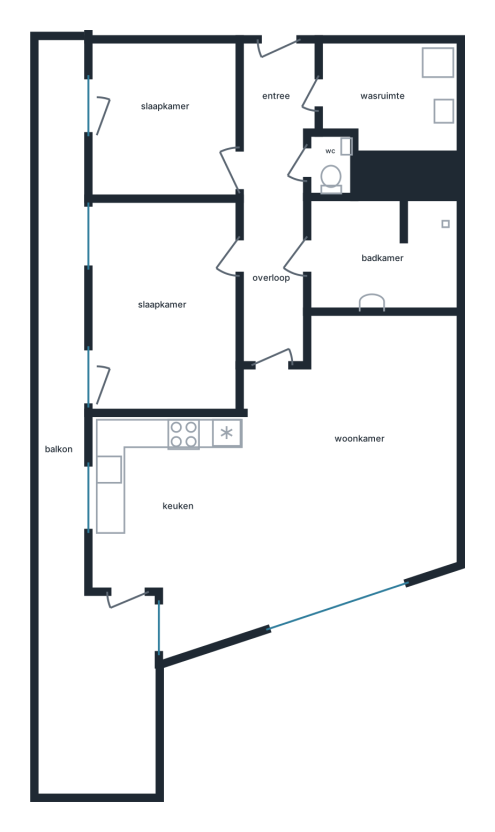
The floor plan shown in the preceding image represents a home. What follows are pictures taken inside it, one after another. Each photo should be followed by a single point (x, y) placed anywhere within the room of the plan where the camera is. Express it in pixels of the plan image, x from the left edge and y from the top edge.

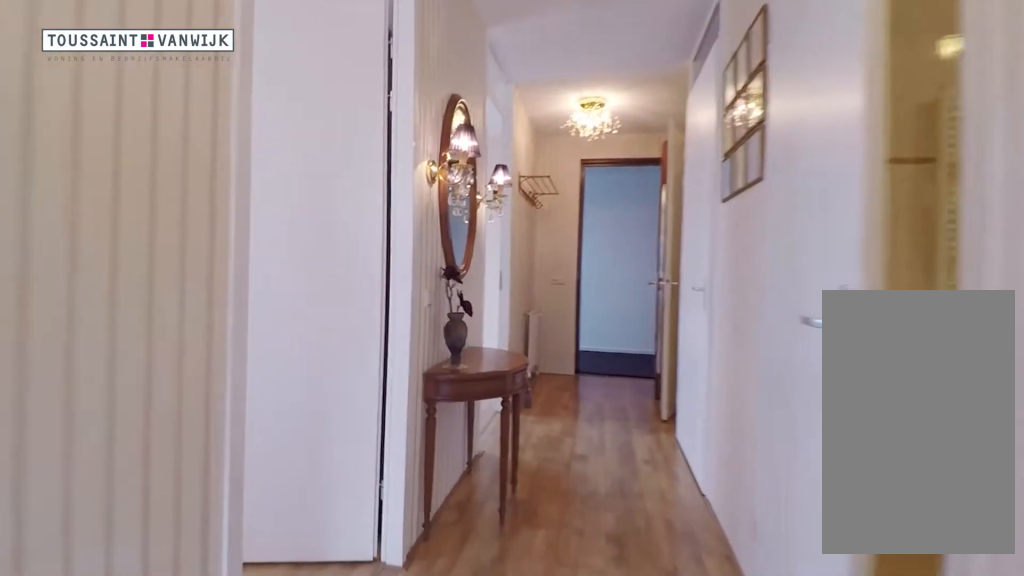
(275, 198)
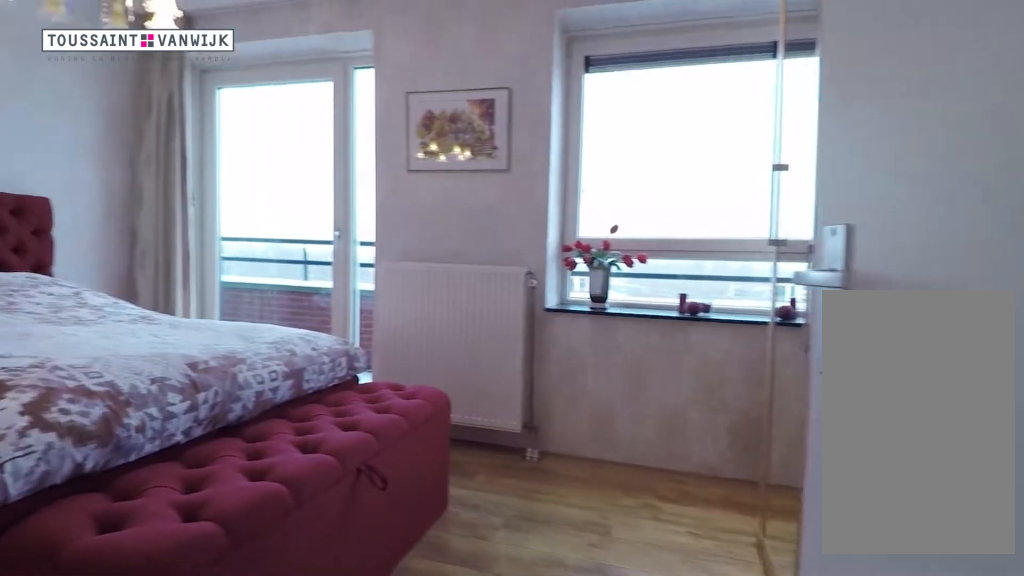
(167, 307)
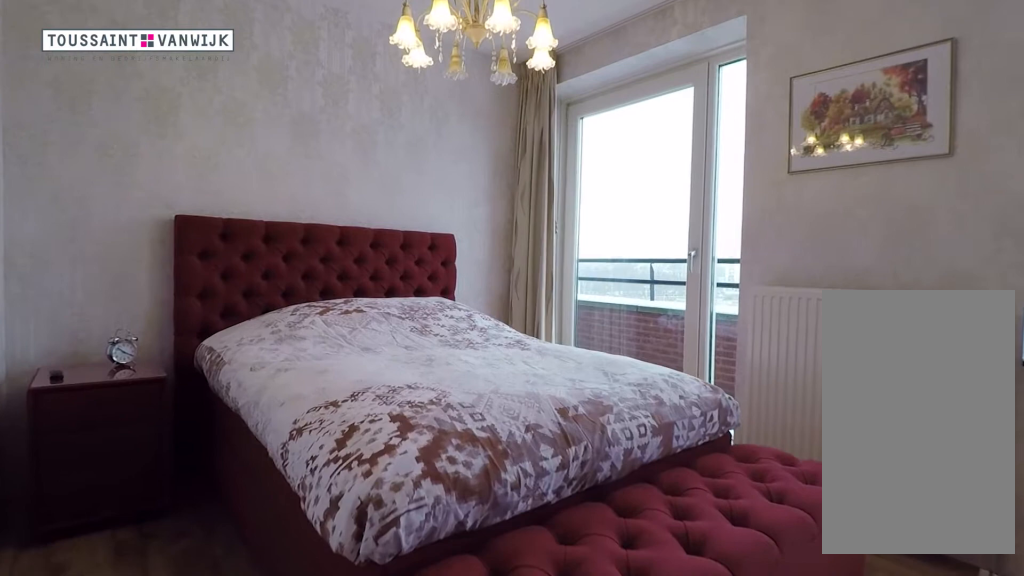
(167, 307)
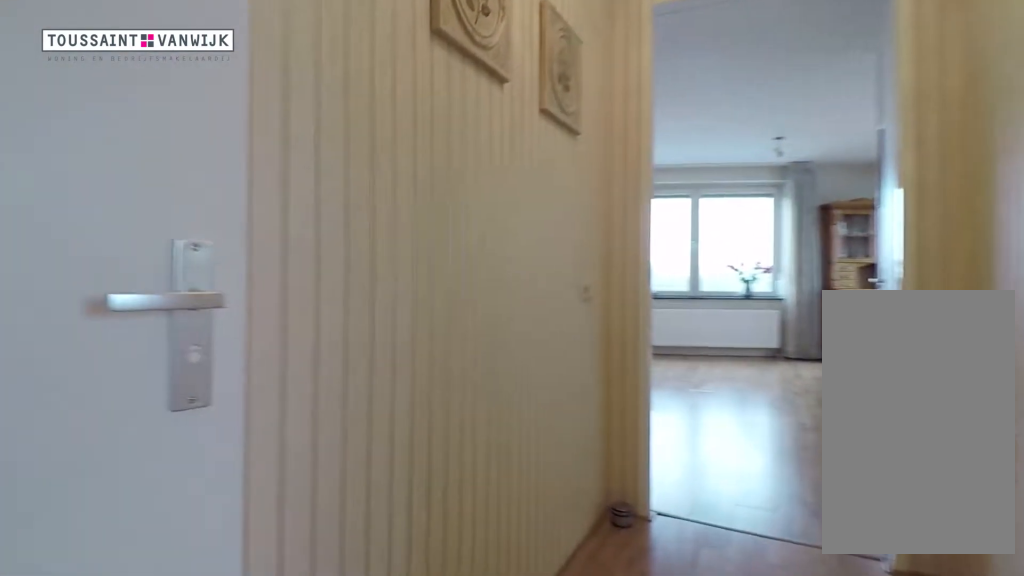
(274, 198)
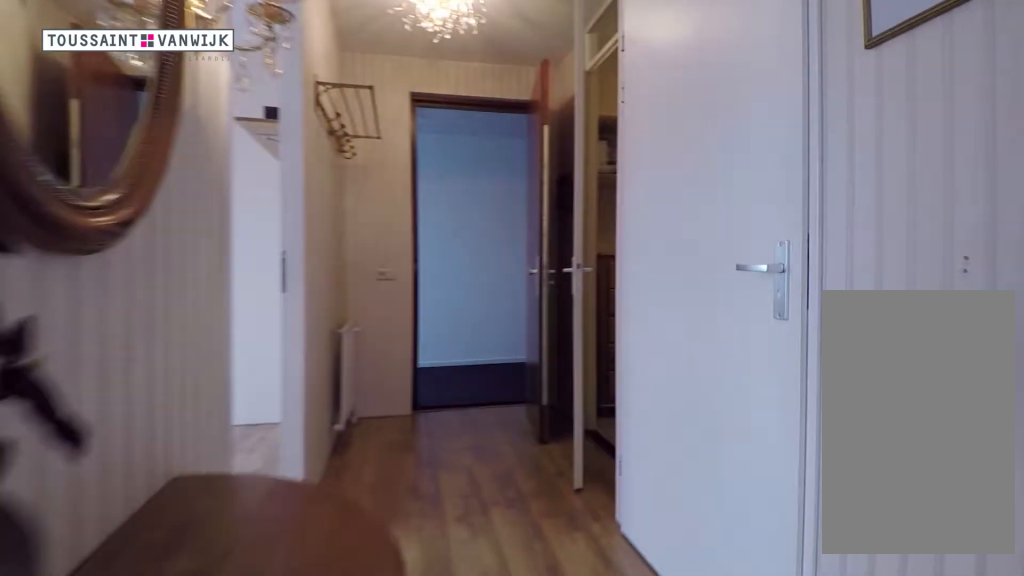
(275, 196)
